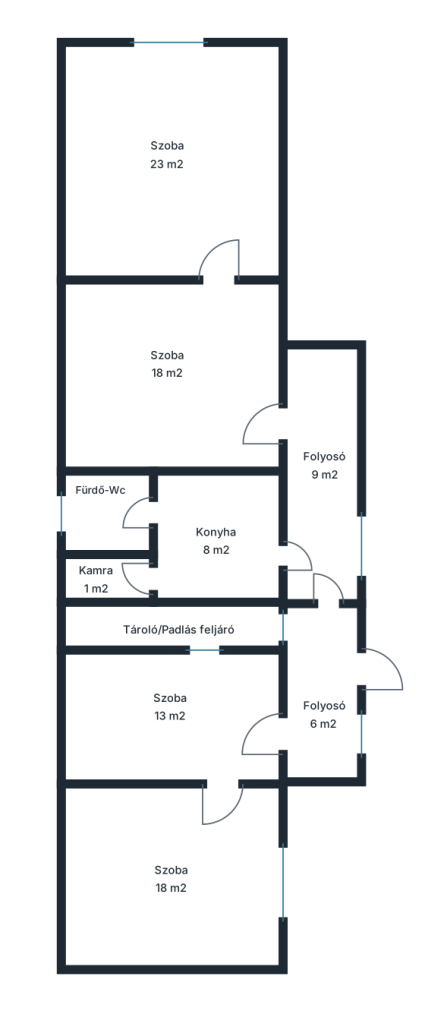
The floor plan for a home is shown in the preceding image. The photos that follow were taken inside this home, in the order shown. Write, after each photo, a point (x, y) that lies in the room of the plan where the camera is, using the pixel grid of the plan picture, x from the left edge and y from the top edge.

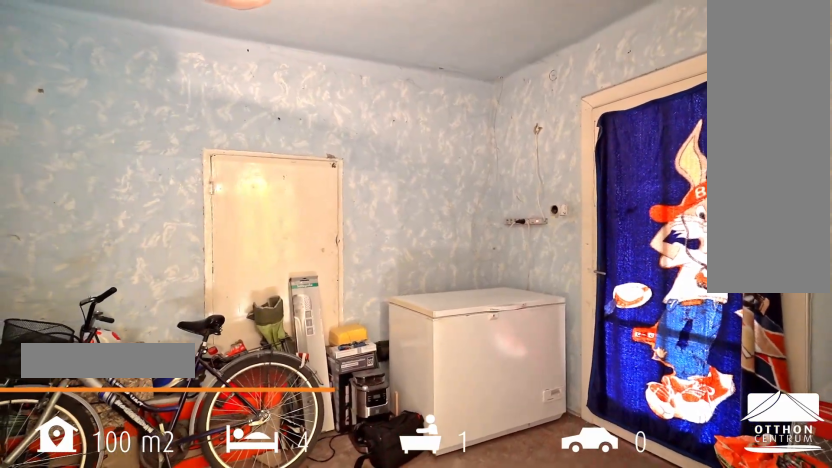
(160, 724)
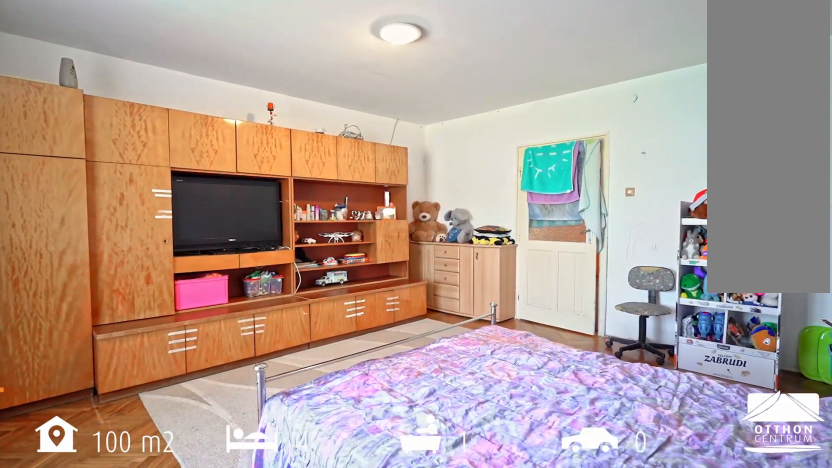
(171, 160)
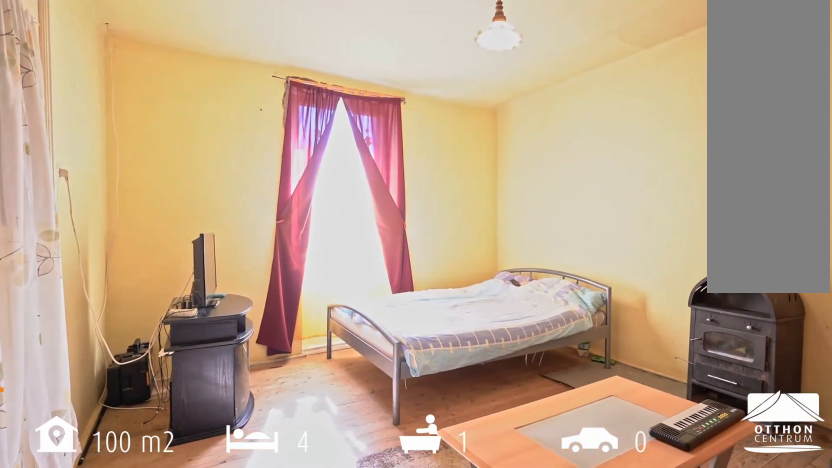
(164, 868)
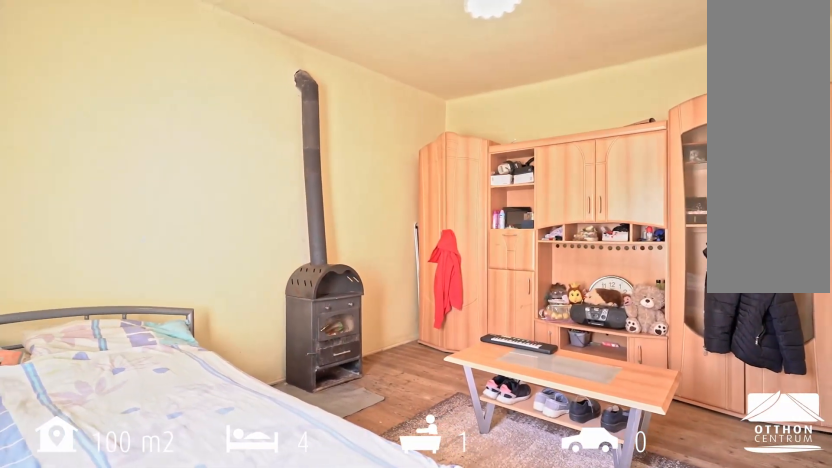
(164, 868)
